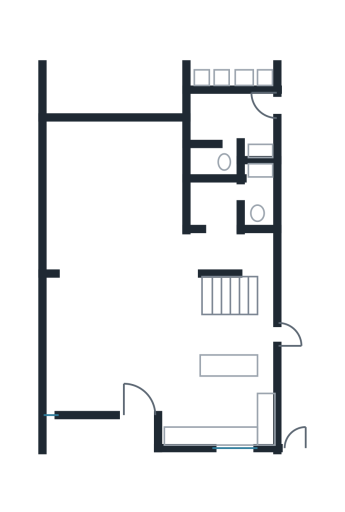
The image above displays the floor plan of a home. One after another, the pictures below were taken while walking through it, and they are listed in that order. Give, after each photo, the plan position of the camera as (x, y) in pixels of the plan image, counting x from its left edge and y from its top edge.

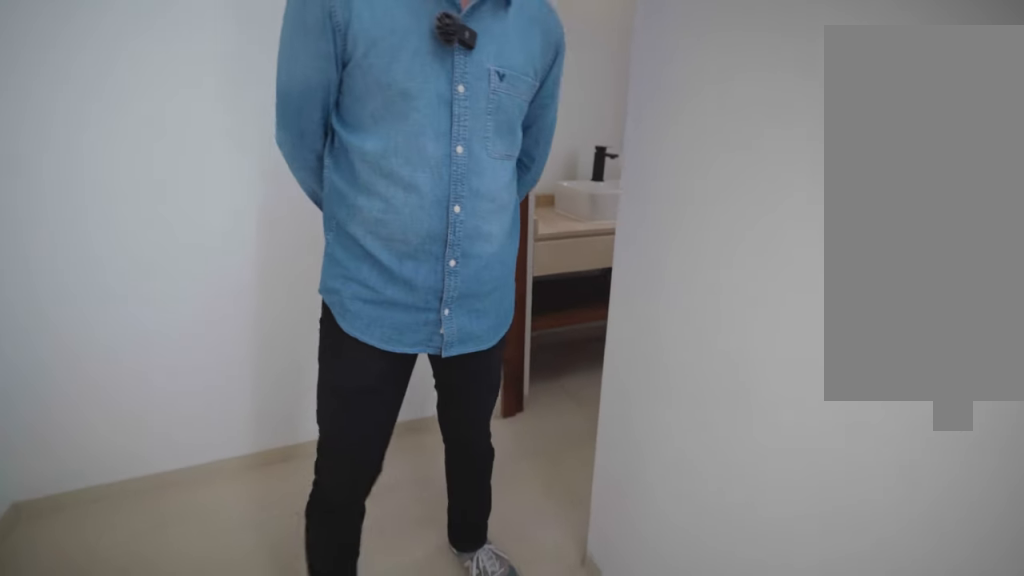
(230, 201)
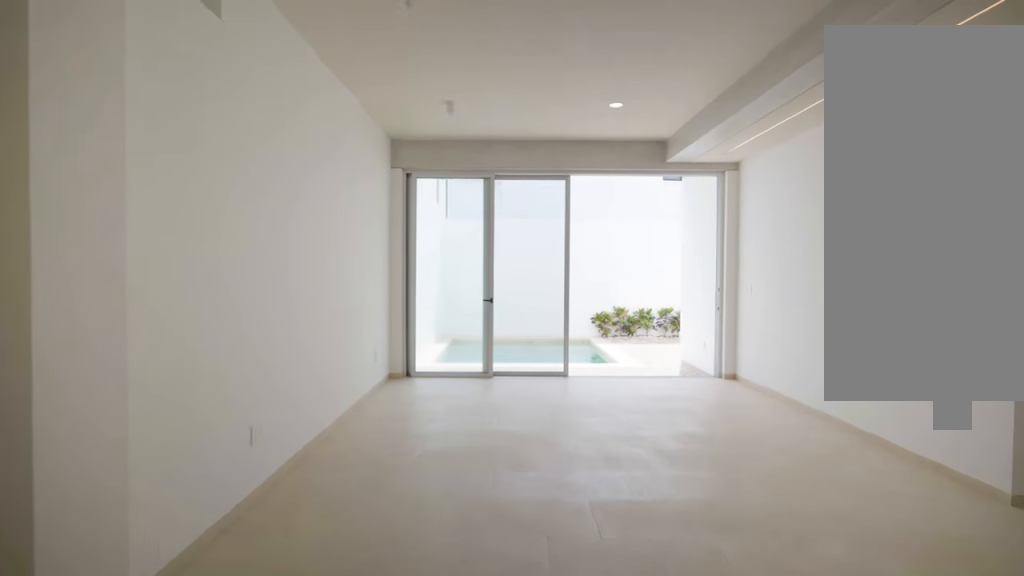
(114, 270)
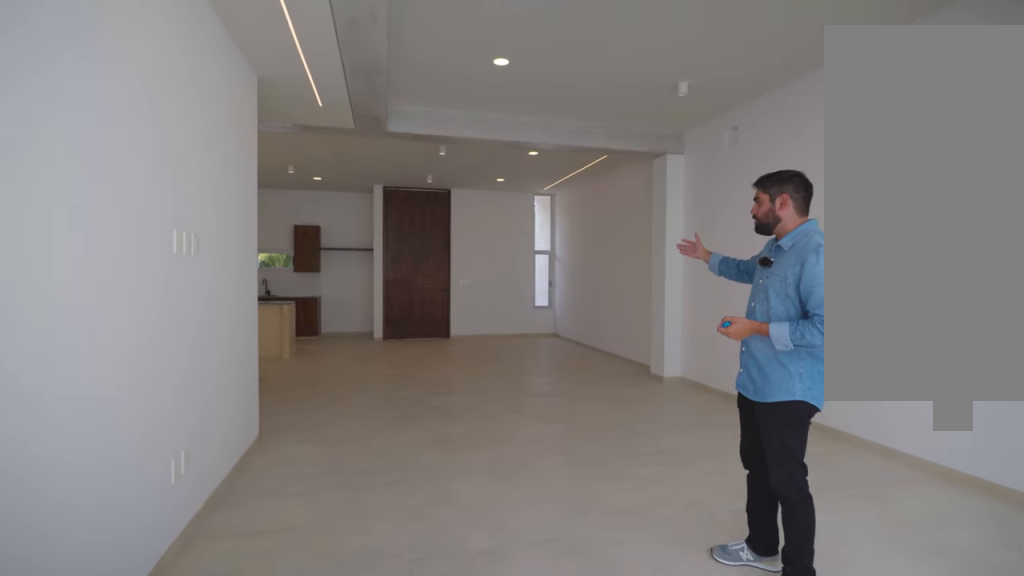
(102, 142)
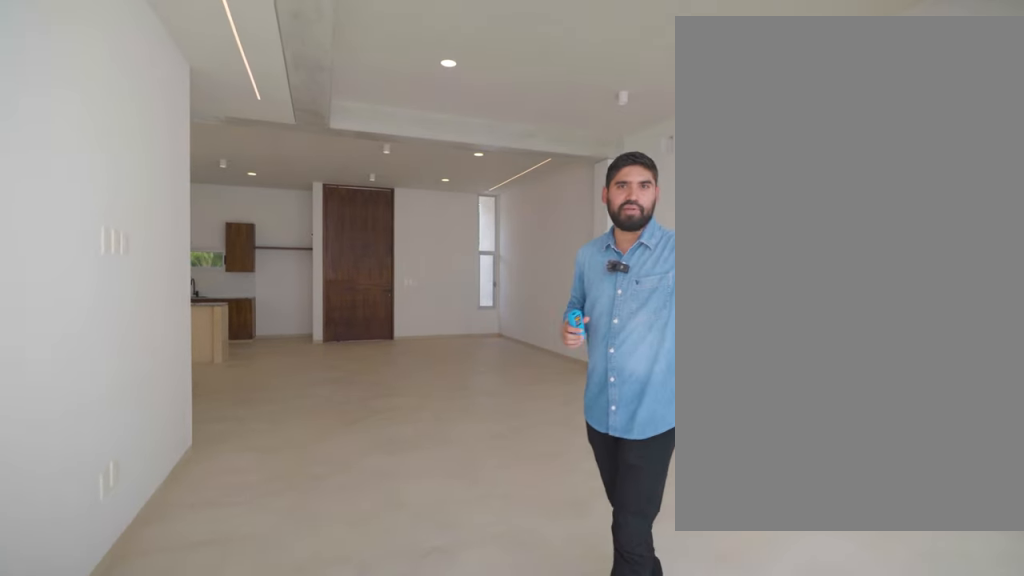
(103, 143)
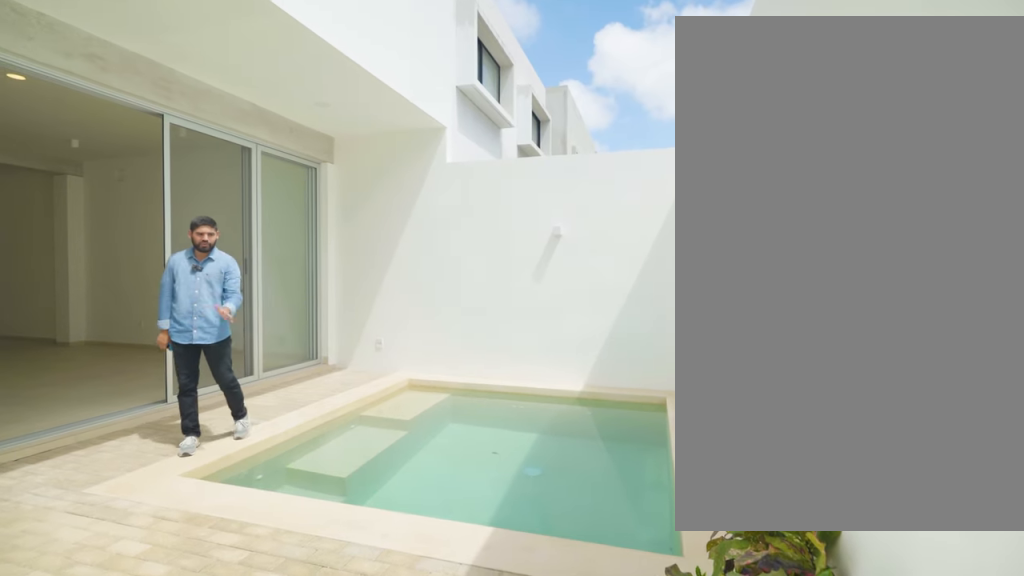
(178, 53)
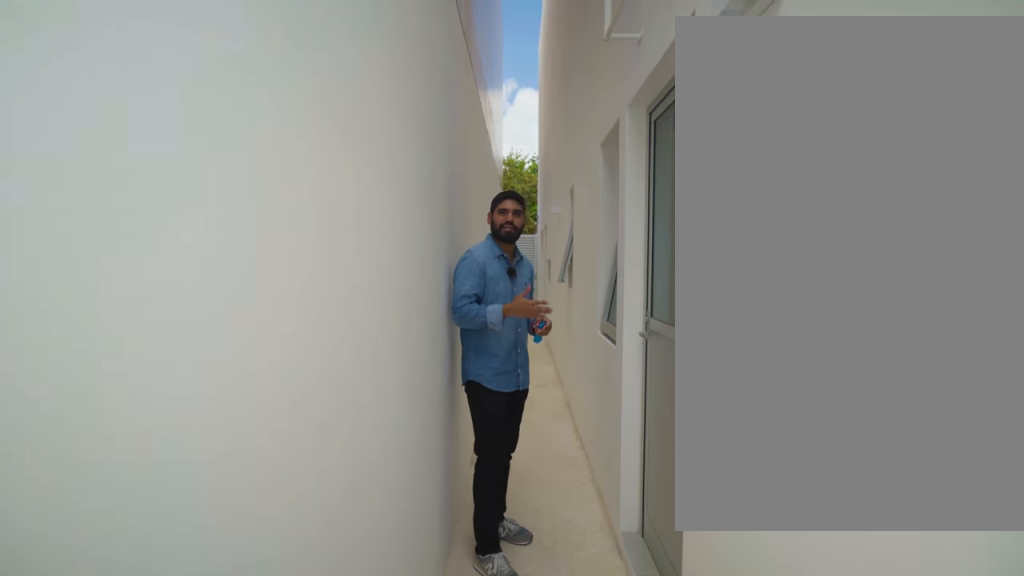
(290, 101)
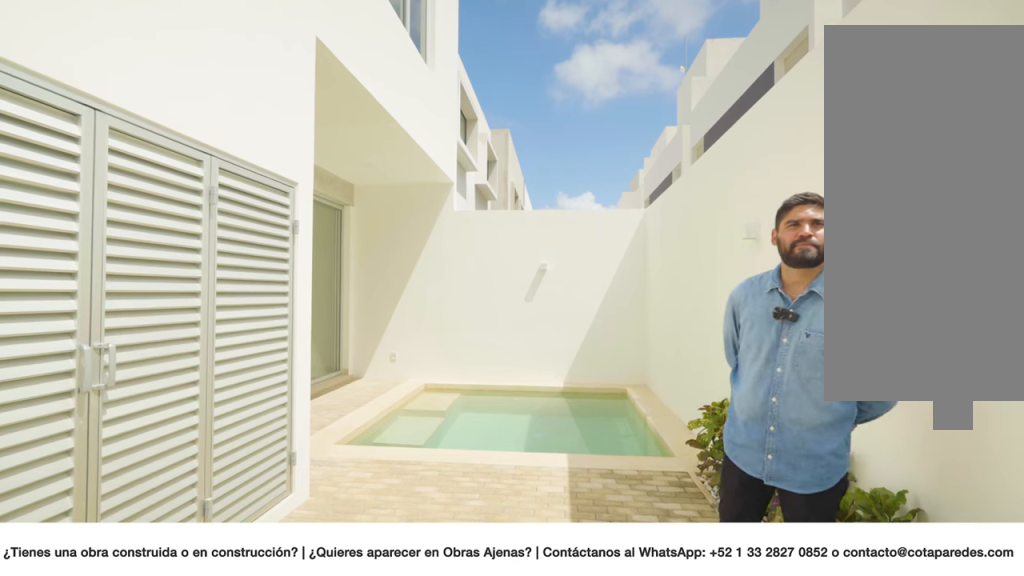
(293, 55)
